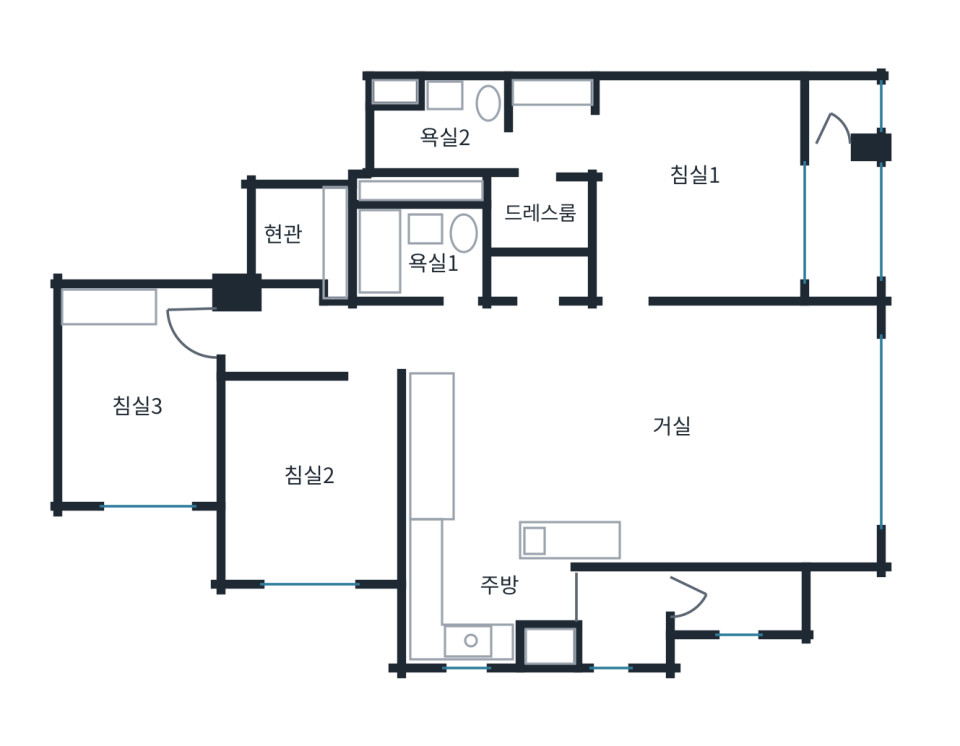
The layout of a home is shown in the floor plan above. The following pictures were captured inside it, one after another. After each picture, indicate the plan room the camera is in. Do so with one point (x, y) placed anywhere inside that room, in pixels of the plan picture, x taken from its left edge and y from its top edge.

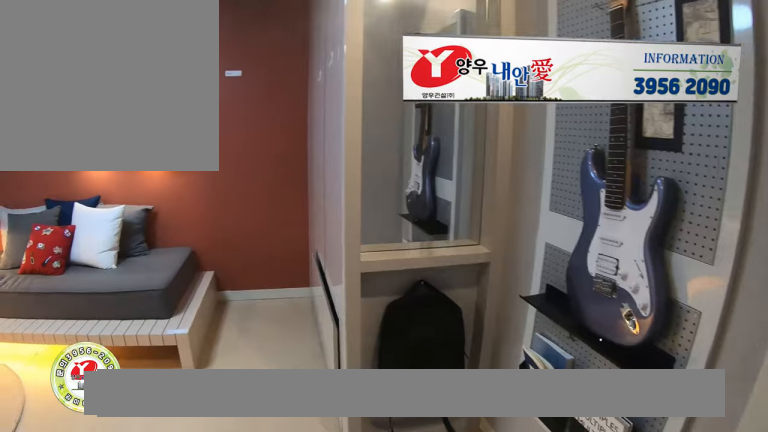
(143, 437)
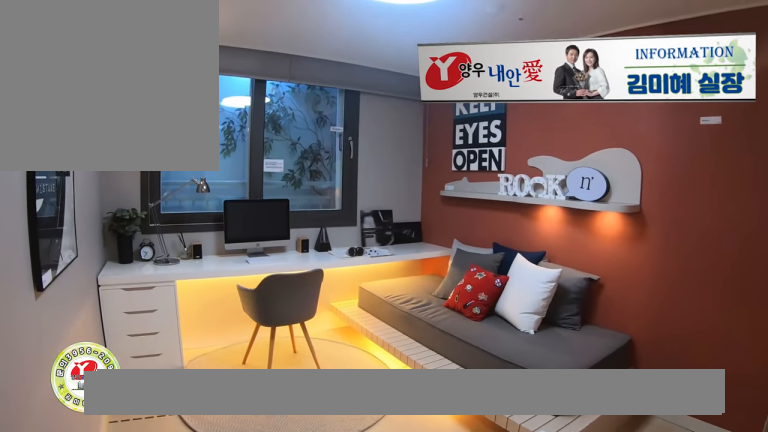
(143, 445)
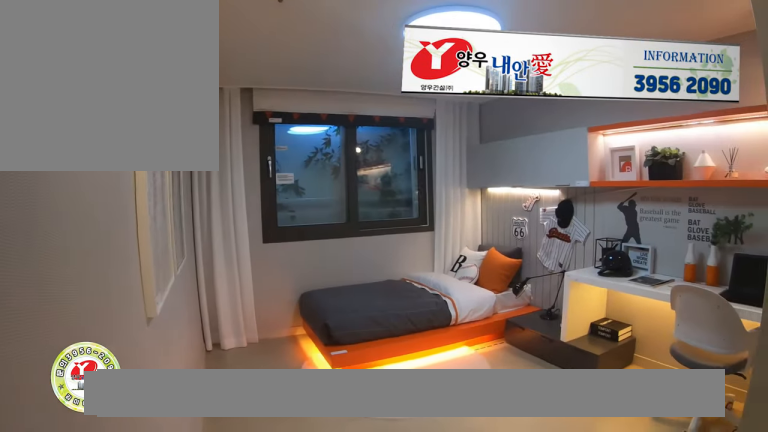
(309, 553)
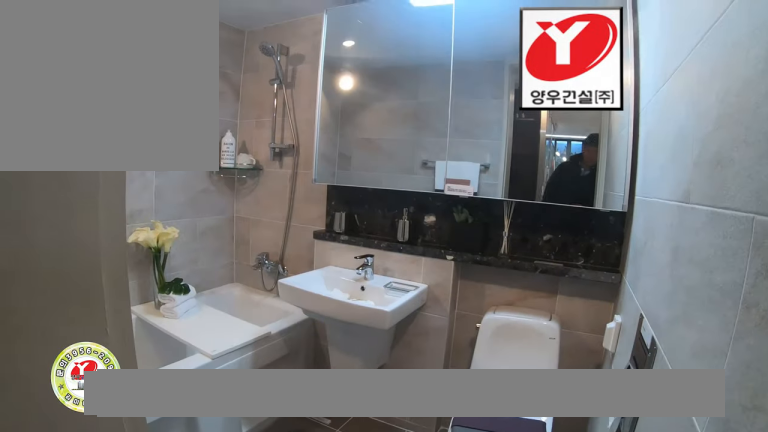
(433, 229)
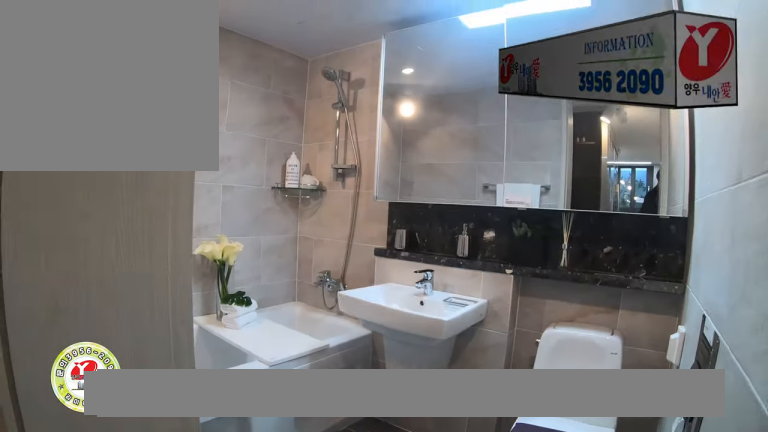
(433, 233)
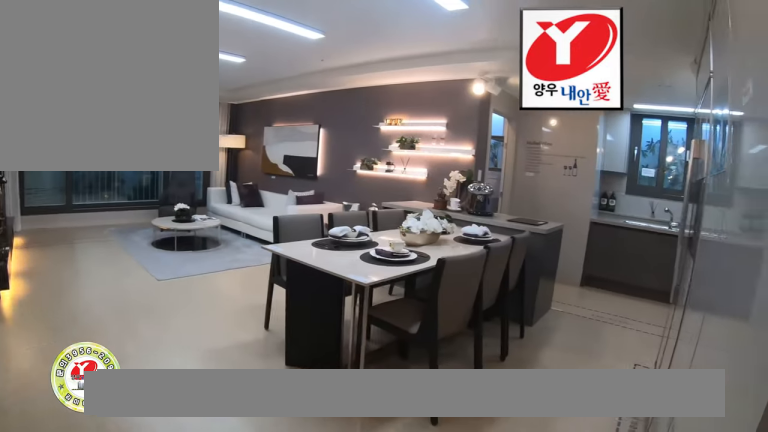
(687, 452)
